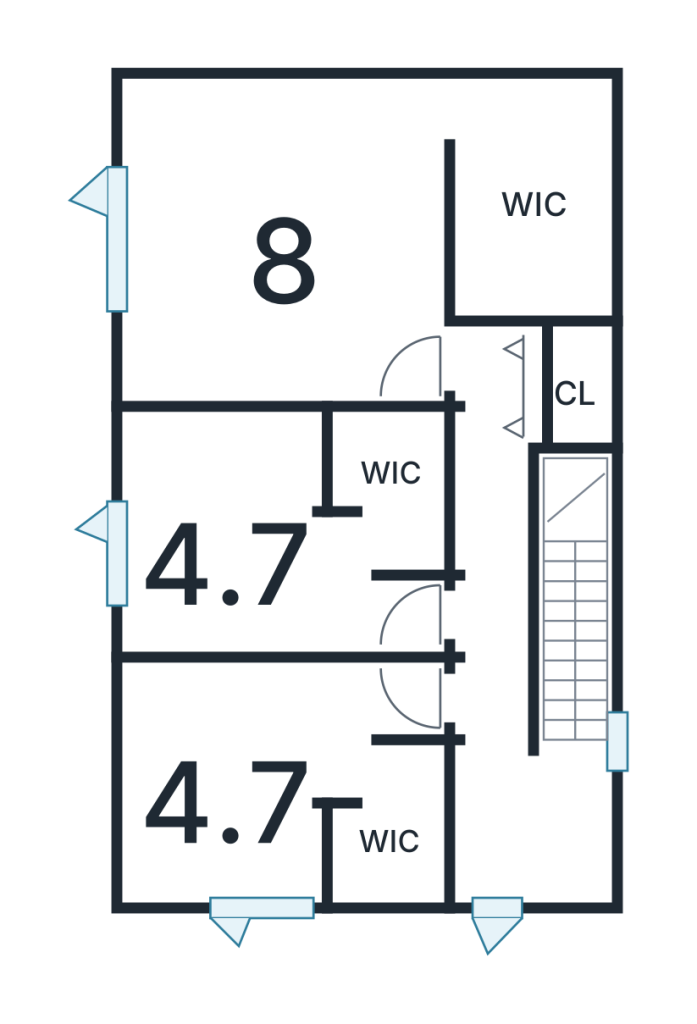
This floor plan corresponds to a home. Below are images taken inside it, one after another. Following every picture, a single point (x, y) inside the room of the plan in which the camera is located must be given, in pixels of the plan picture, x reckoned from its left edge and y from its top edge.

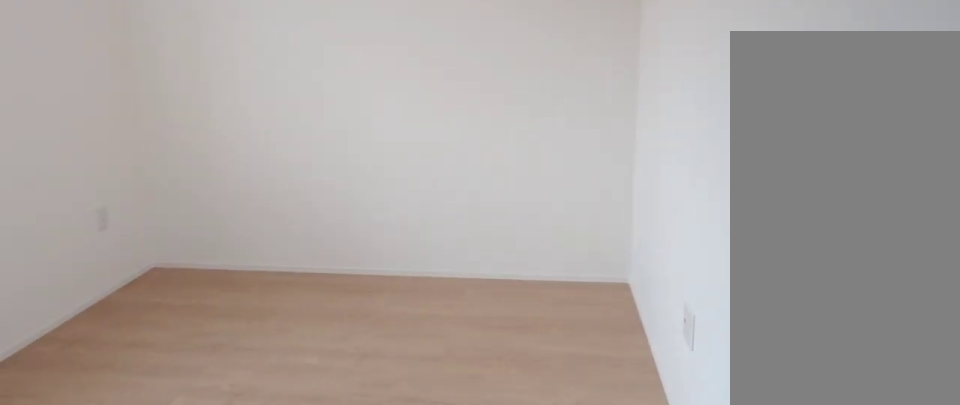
(268, 802)
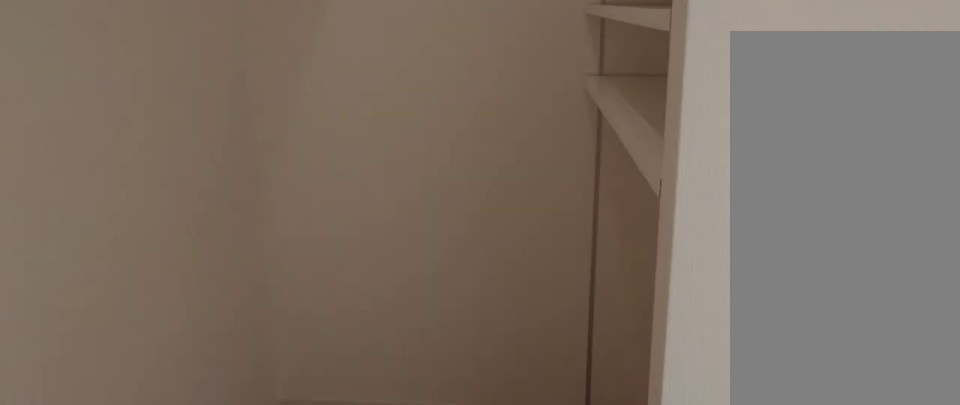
(268, 802)
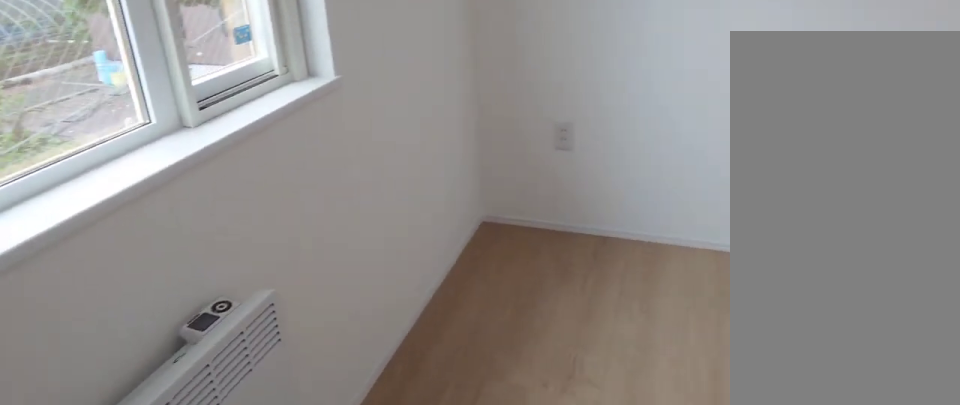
(258, 563)
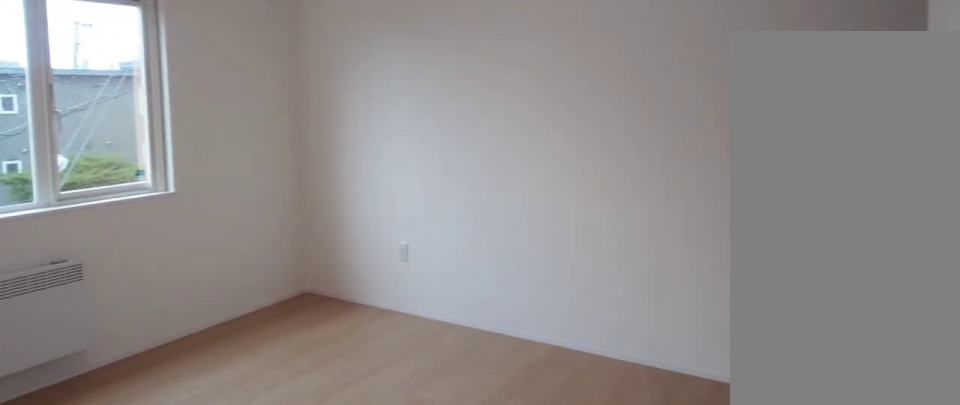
(260, 273)
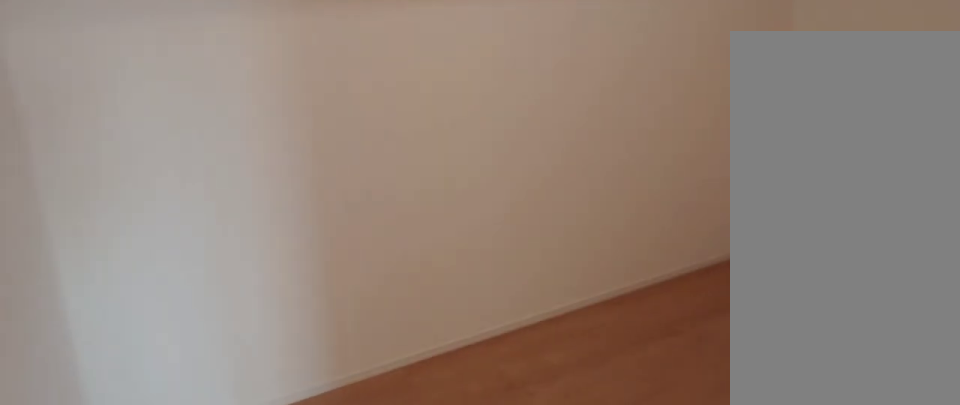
(522, 213)
